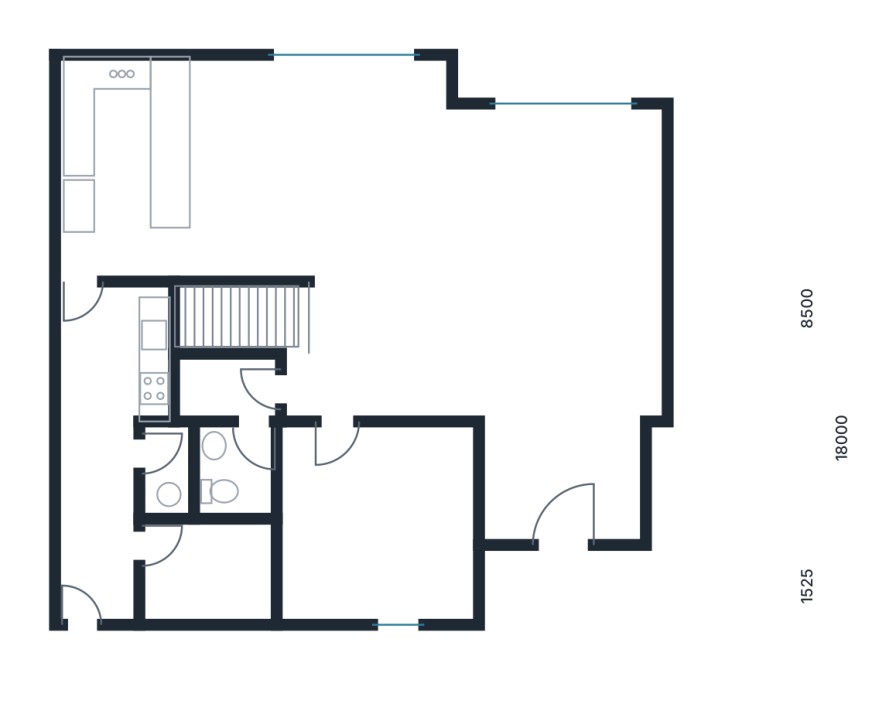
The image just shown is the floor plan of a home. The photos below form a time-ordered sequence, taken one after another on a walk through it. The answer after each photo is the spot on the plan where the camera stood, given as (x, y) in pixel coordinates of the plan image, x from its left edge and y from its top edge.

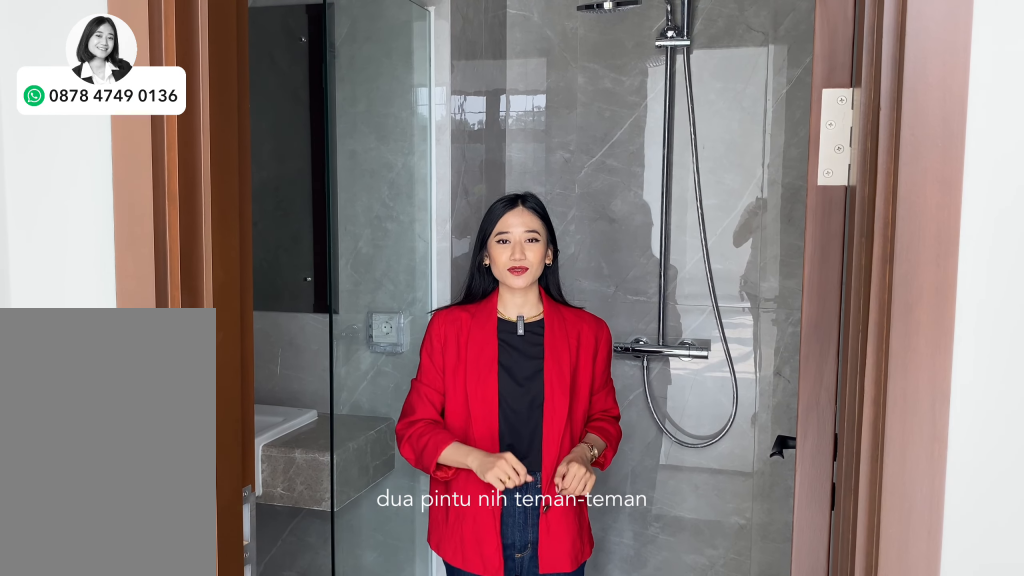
(237, 420)
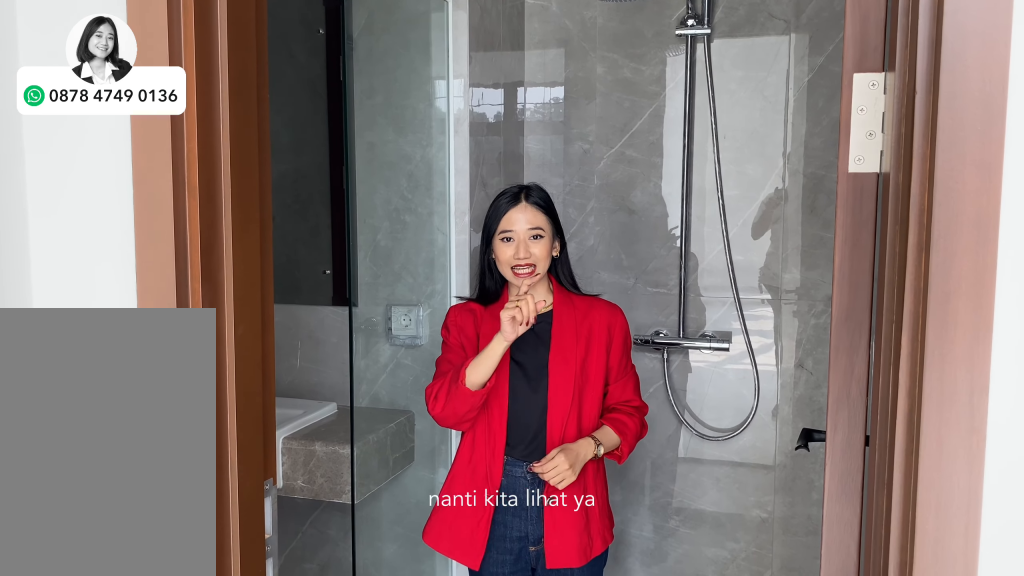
(237, 420)
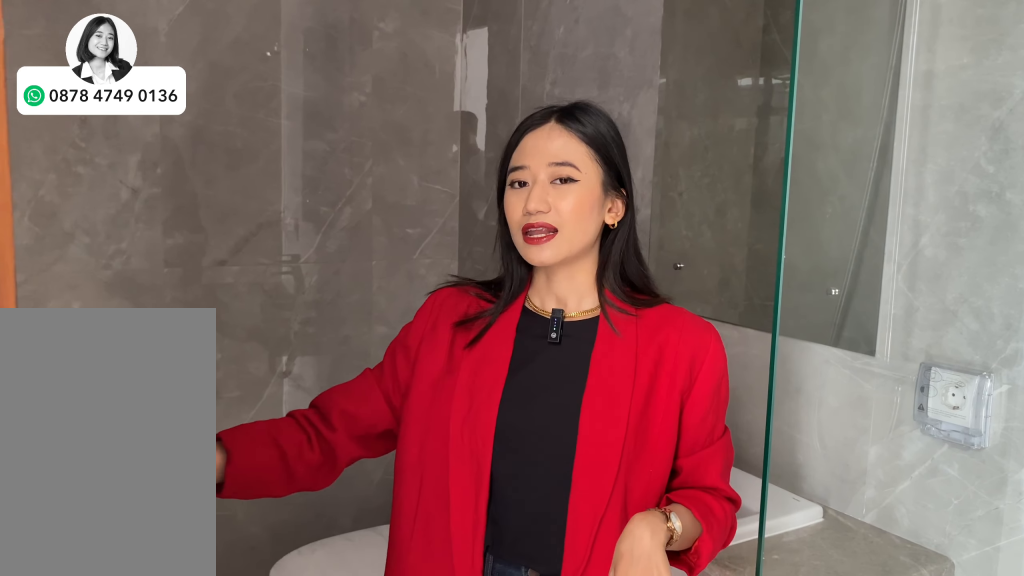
(237, 420)
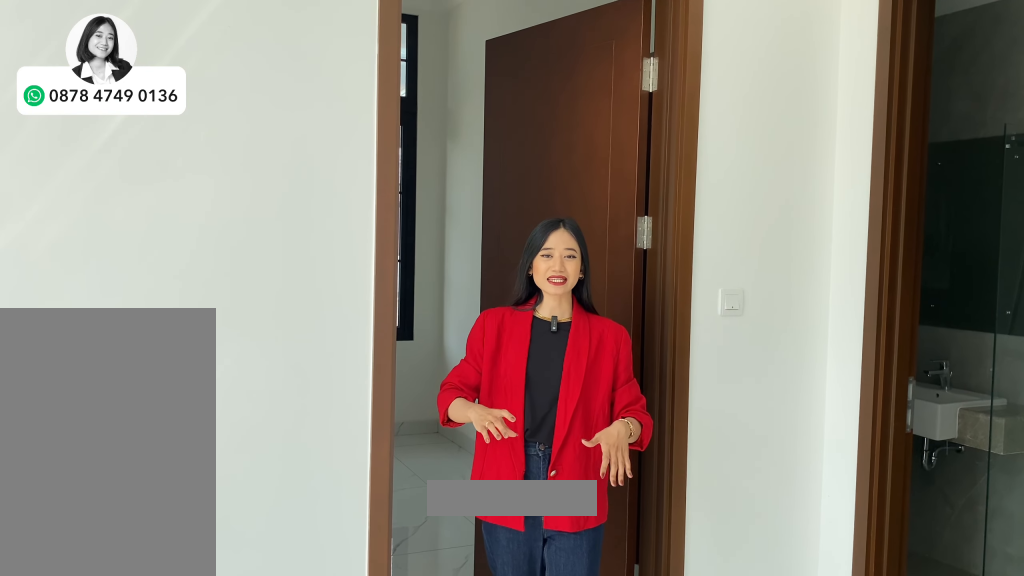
(361, 384)
